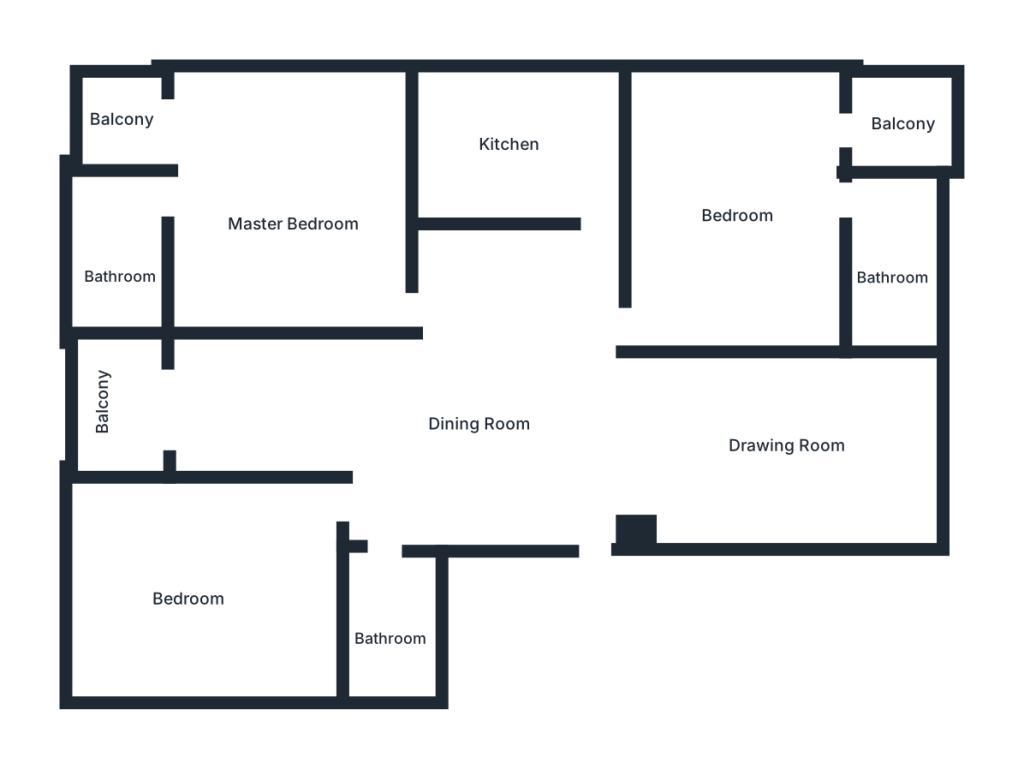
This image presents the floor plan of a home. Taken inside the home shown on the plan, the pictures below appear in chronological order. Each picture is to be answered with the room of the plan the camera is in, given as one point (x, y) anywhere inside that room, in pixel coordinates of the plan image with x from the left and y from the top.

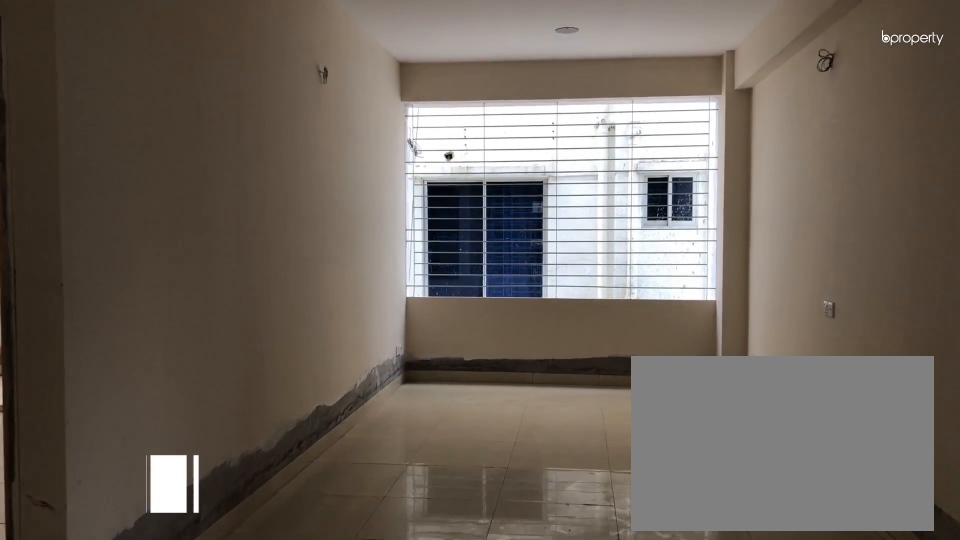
(787, 448)
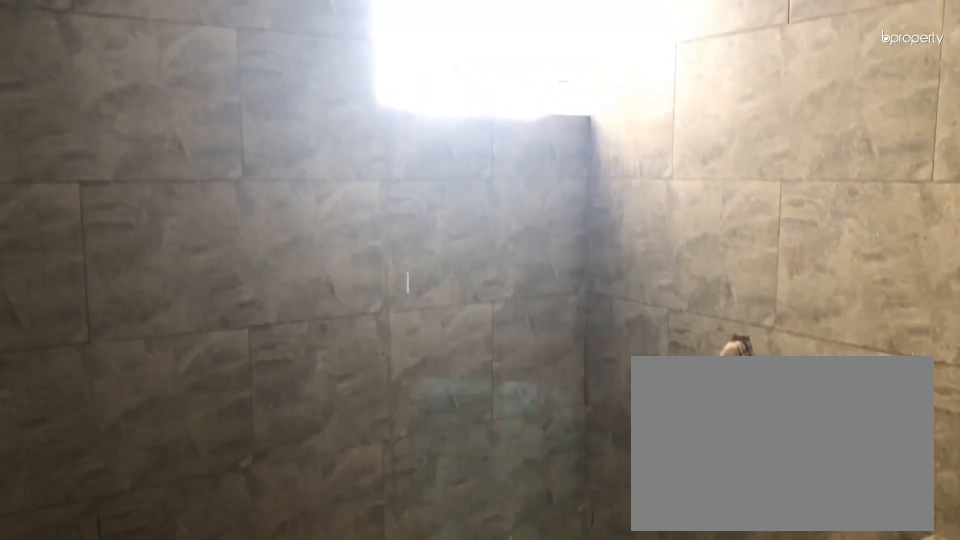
(120, 248)
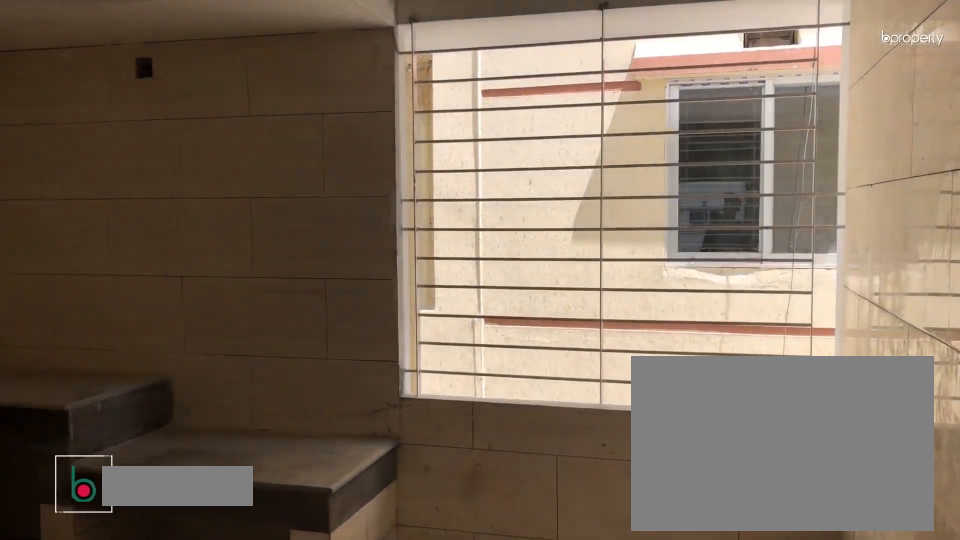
(502, 138)
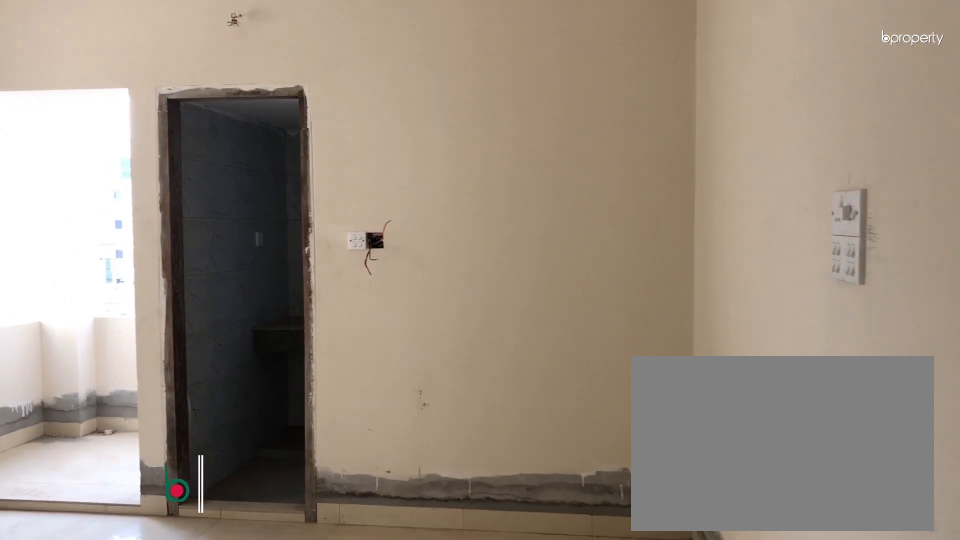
(736, 196)
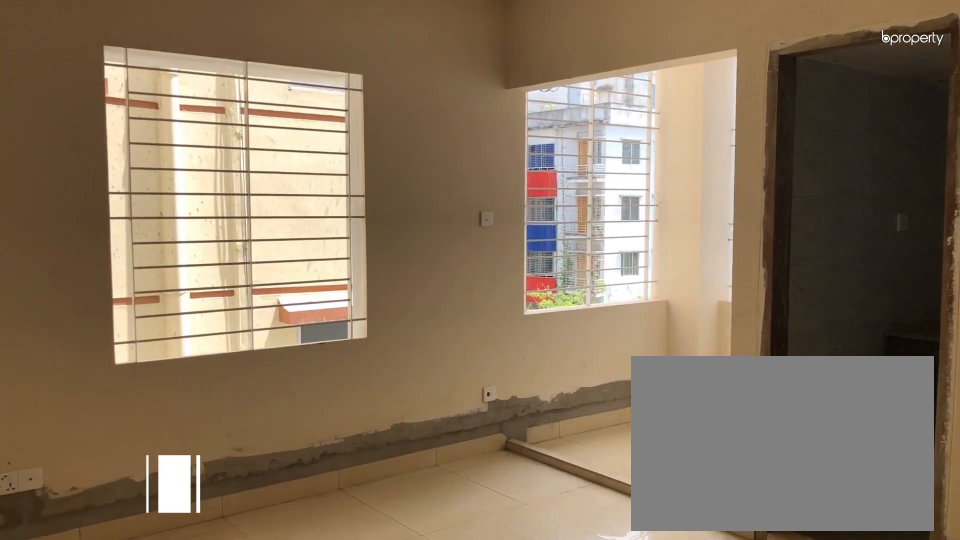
(736, 196)
